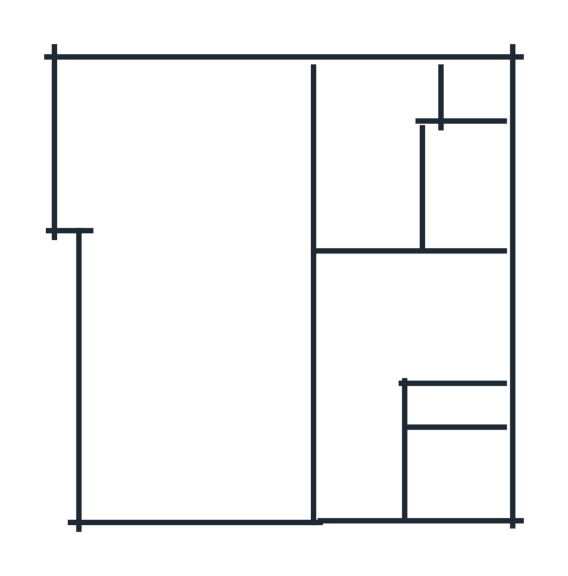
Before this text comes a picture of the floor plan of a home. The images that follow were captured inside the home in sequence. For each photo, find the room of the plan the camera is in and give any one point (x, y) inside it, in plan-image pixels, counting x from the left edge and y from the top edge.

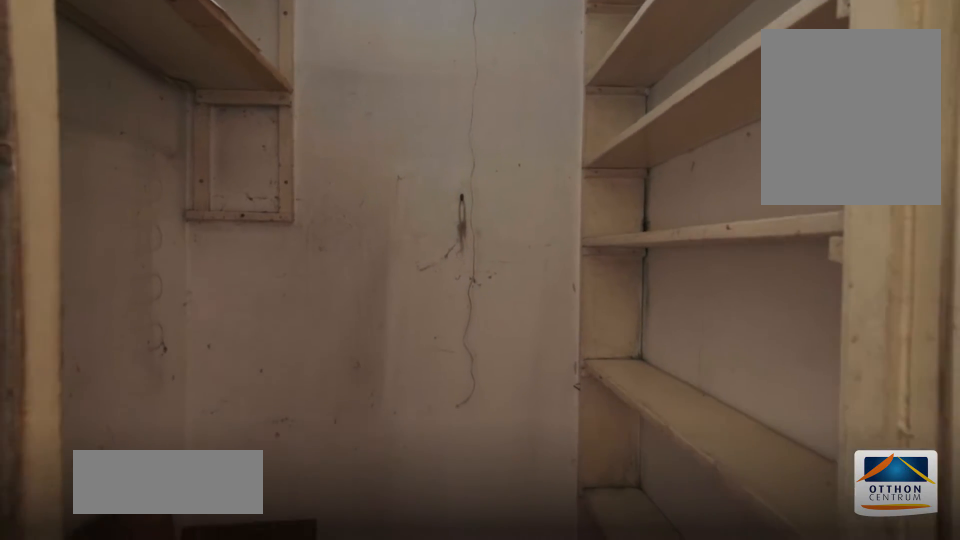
(476, 94)
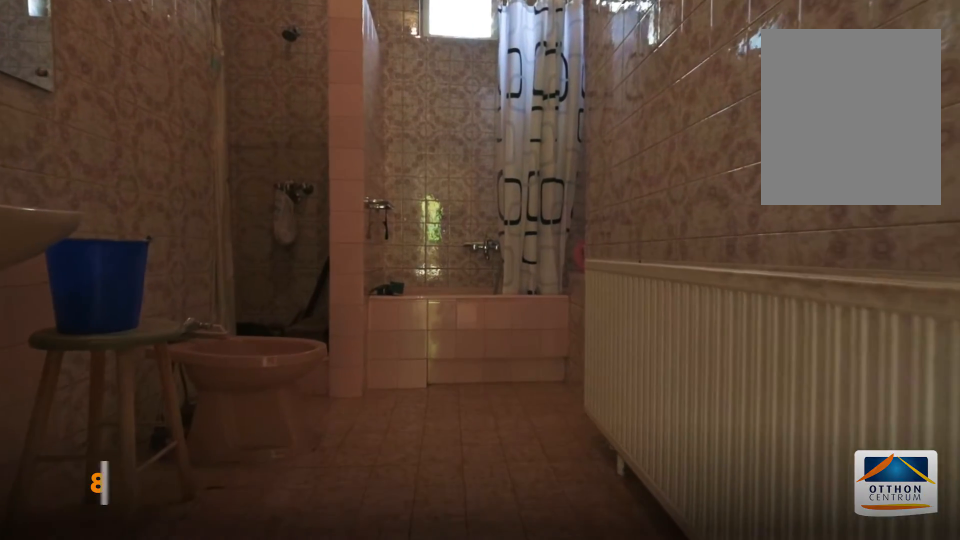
(366, 179)
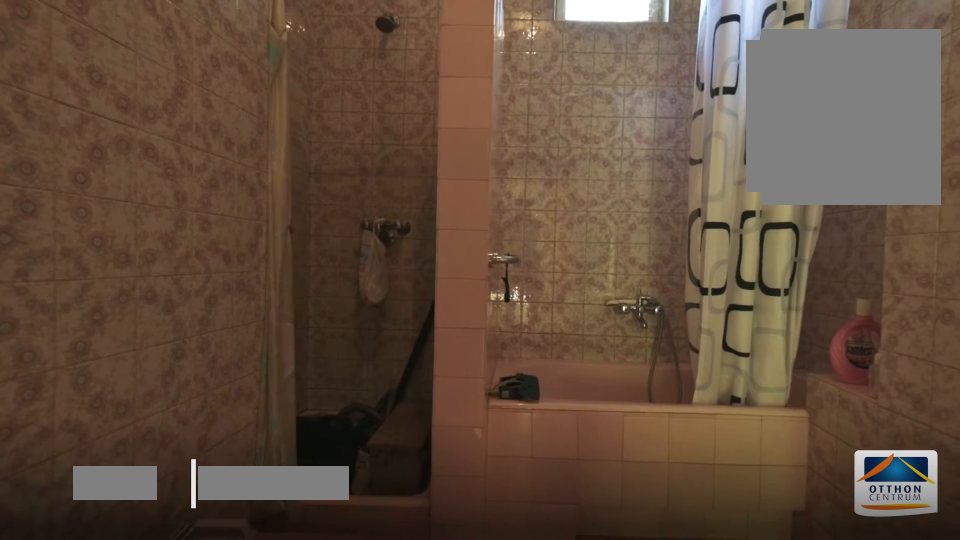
(366, 179)
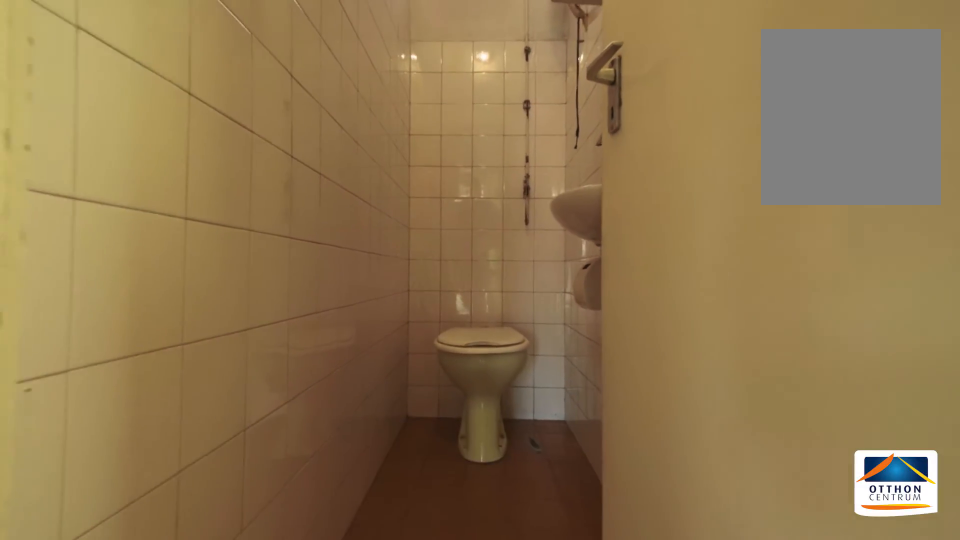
(448, 409)
